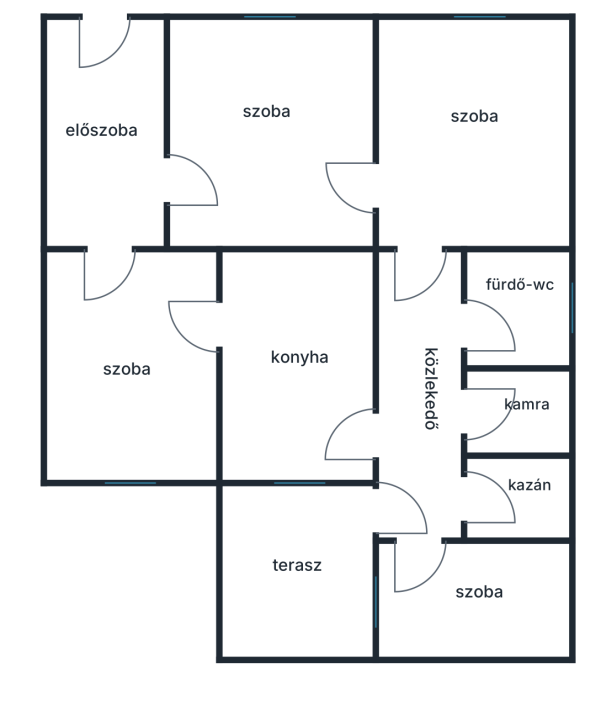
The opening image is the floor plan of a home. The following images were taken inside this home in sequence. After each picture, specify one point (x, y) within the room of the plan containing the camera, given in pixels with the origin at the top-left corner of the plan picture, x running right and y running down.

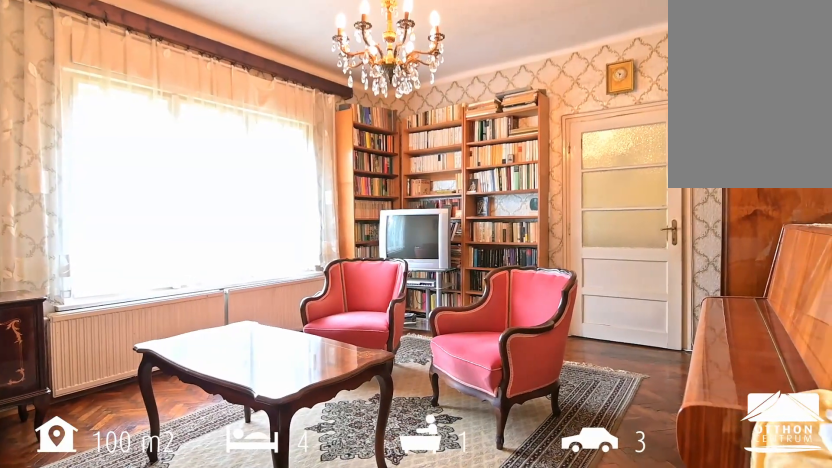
(273, 129)
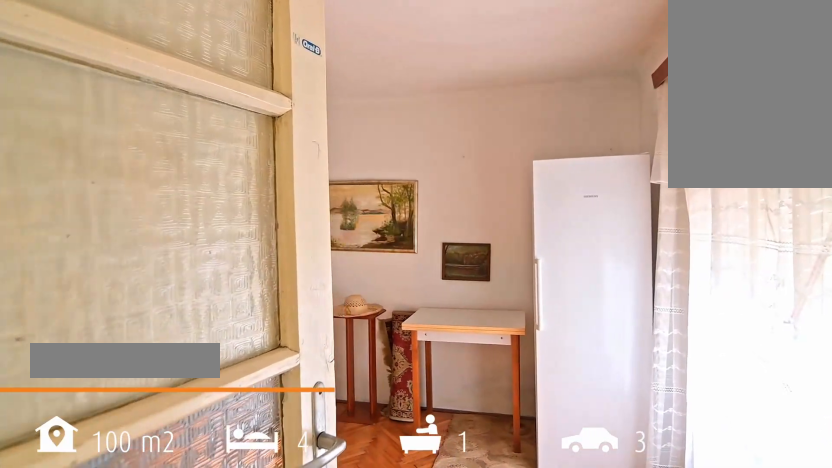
(492, 608)
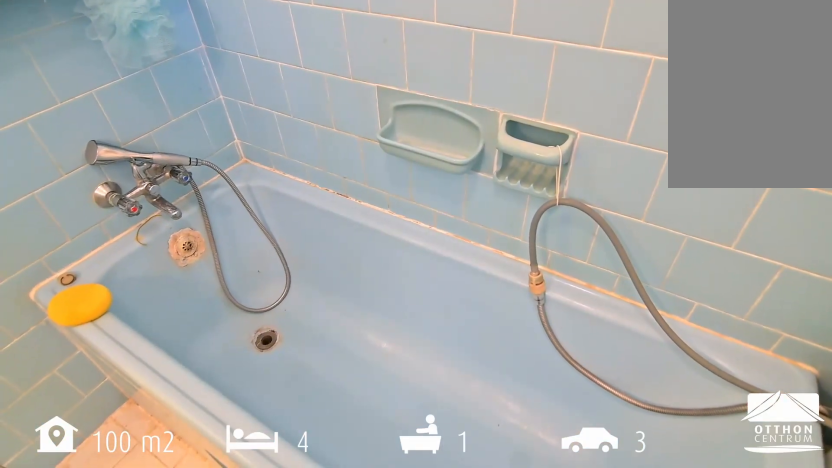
(525, 283)
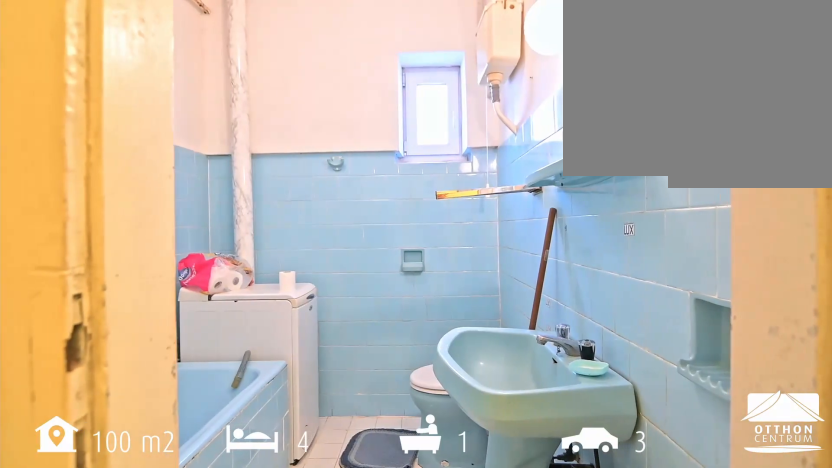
(525, 283)
